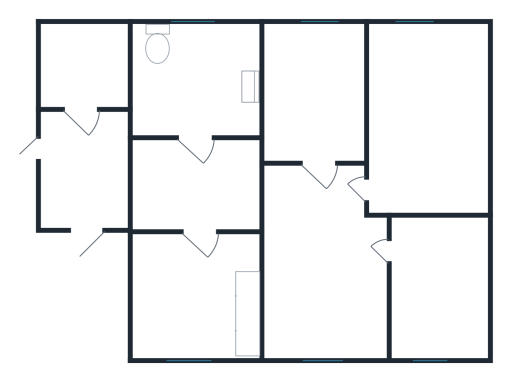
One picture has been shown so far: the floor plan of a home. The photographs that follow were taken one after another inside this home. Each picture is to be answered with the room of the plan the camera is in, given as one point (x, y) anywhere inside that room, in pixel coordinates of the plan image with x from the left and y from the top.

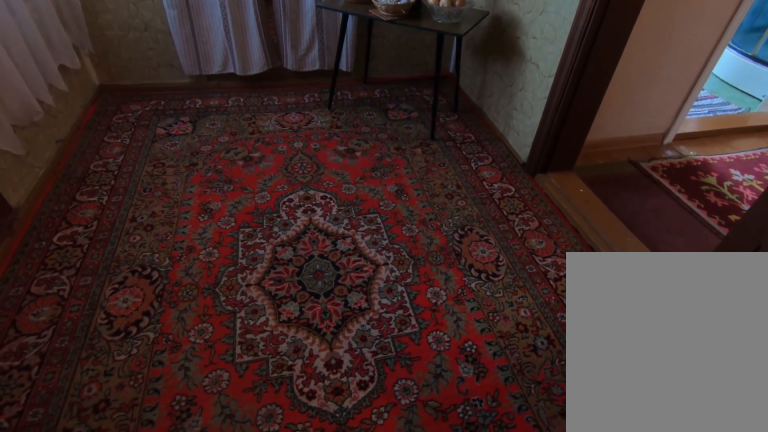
(83, 204)
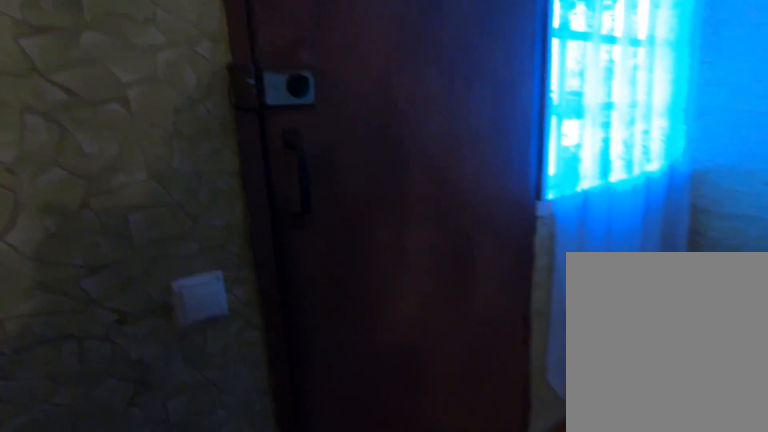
(83, 204)
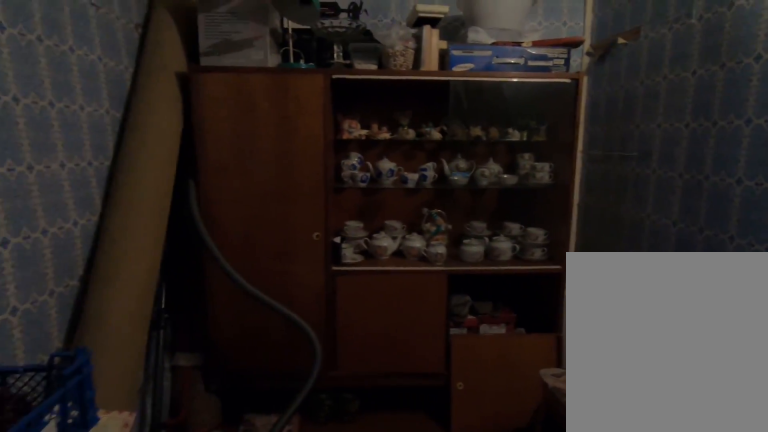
(81, 114)
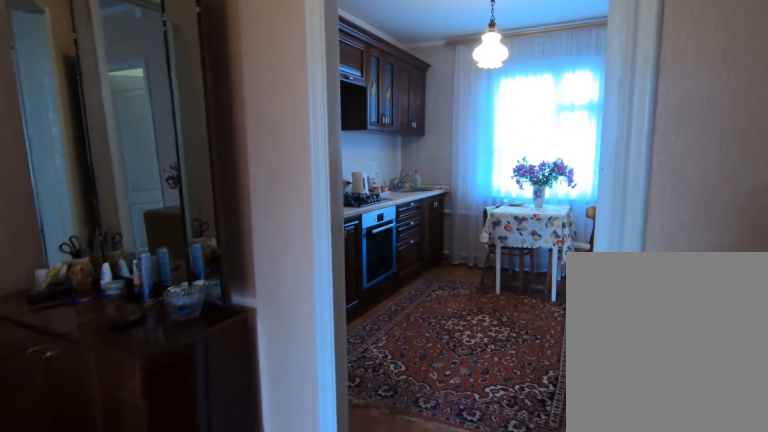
(180, 209)
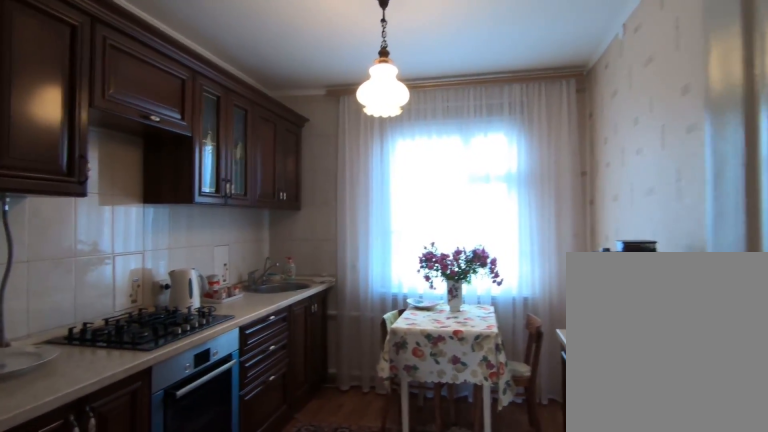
(204, 260)
